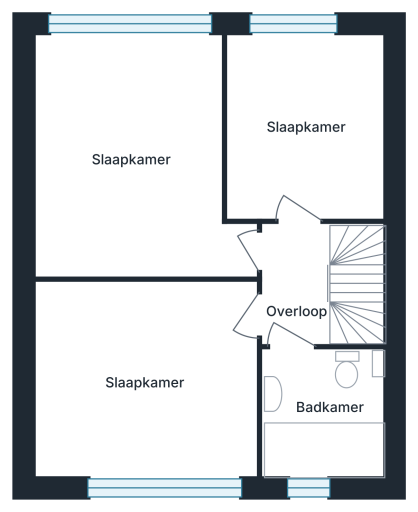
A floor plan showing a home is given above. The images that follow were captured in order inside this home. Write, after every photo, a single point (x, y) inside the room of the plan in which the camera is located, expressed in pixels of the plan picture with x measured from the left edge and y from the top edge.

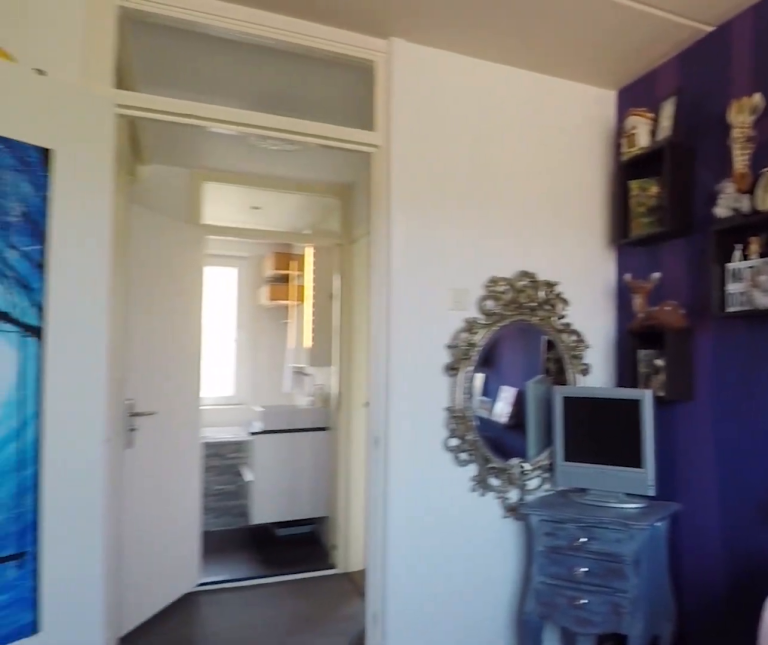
(306, 125)
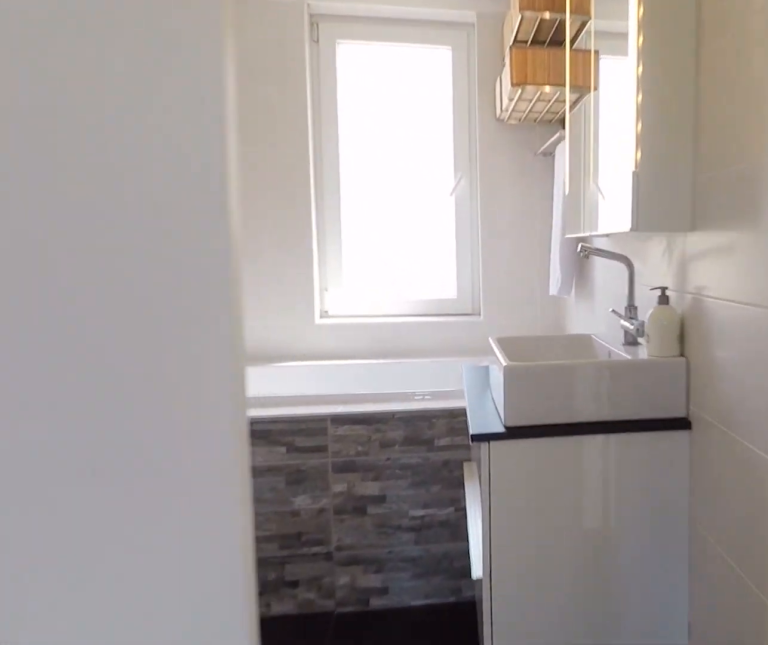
(295, 284)
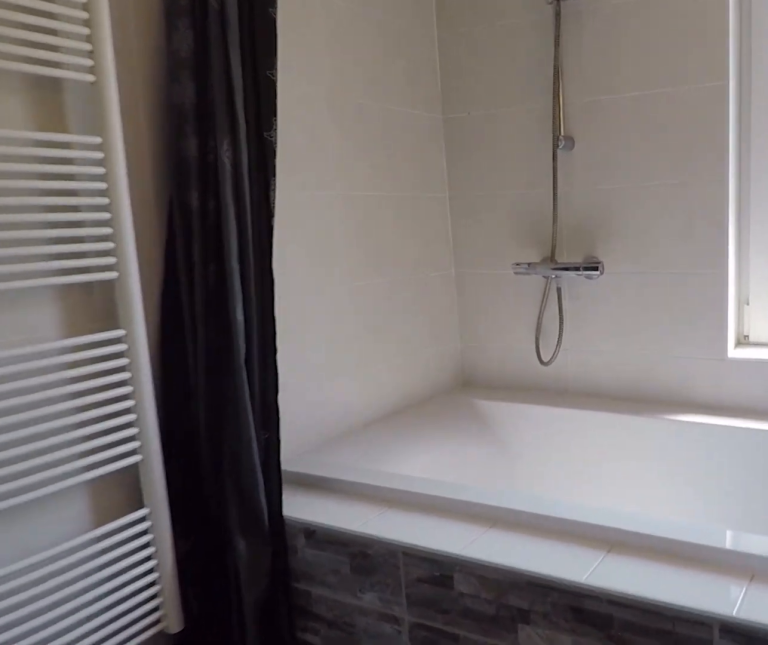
(323, 414)
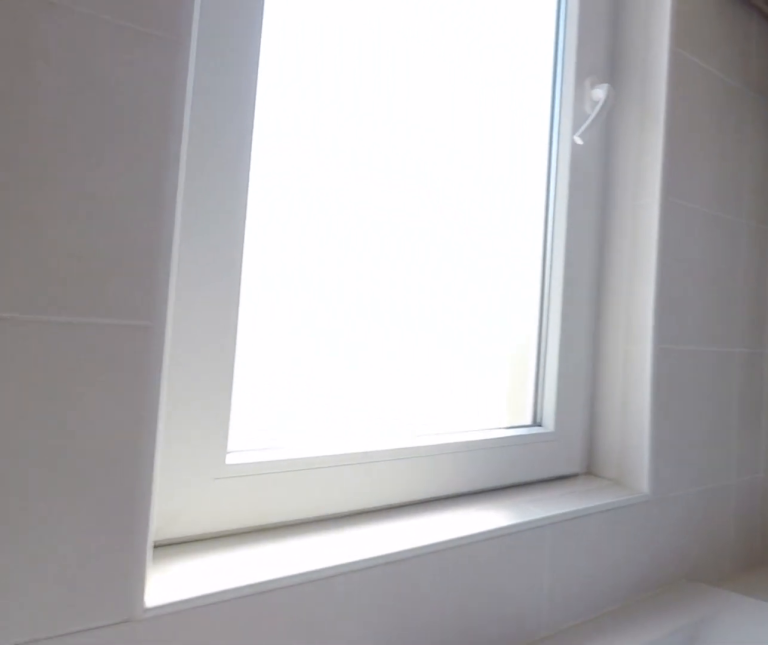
(323, 414)
